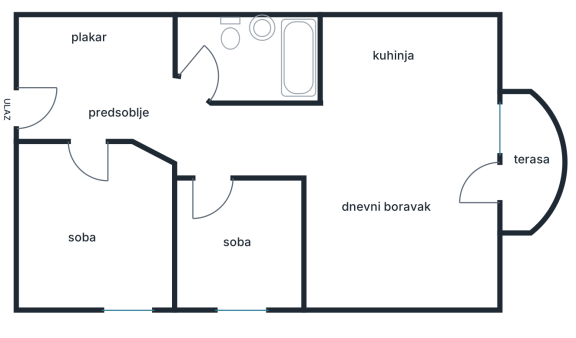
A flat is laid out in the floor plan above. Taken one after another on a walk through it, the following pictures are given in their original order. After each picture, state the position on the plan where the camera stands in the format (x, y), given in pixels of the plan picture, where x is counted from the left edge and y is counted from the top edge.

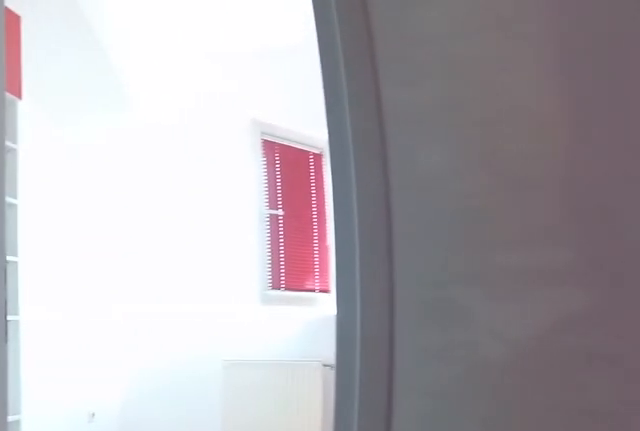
(194, 109)
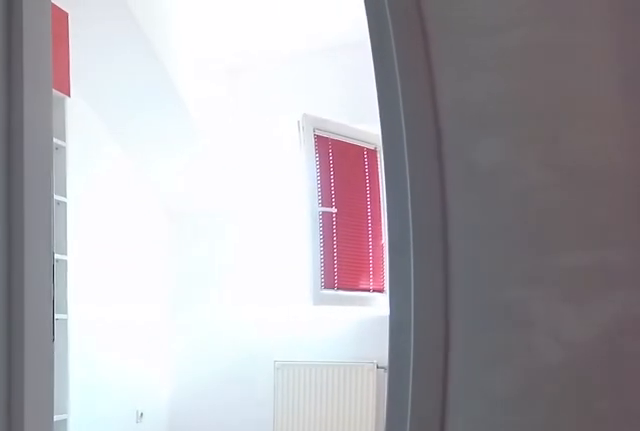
(193, 112)
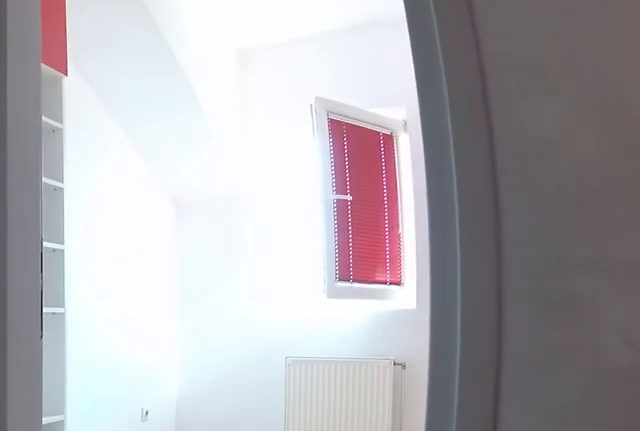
(197, 121)
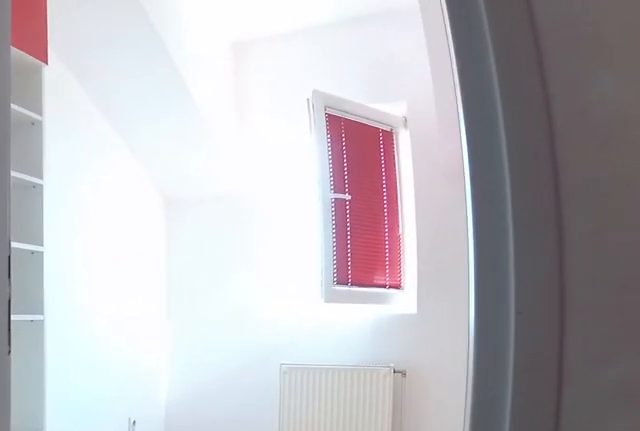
(199, 125)
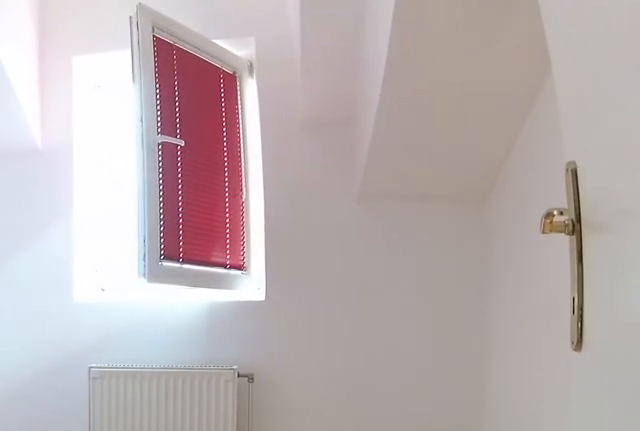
(209, 167)
